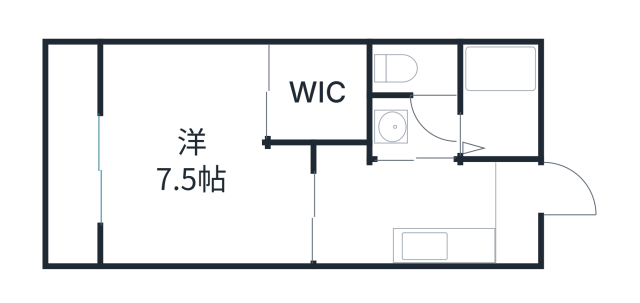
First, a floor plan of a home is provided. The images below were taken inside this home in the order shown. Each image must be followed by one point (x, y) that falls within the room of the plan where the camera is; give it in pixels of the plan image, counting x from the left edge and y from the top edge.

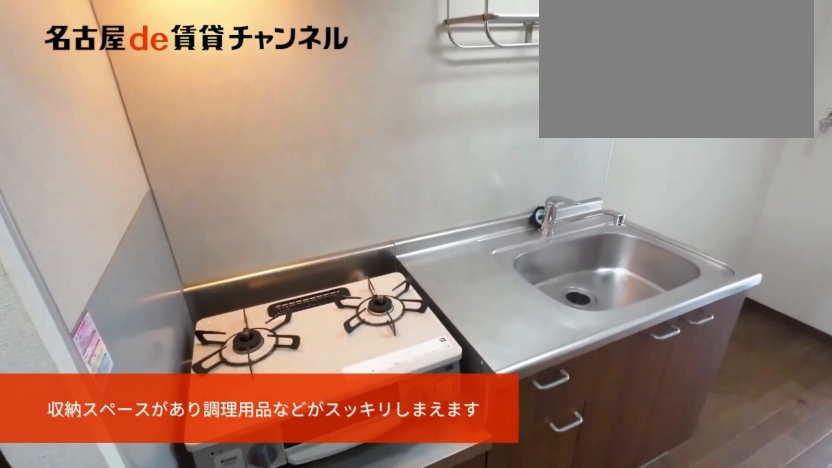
(442, 247)
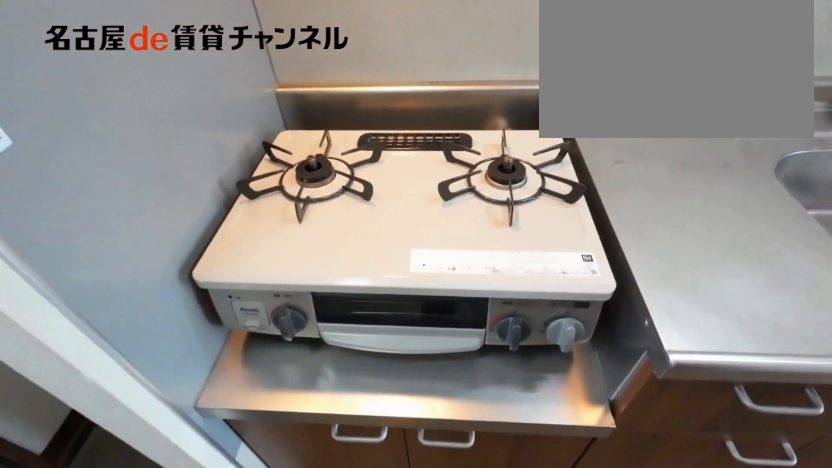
(442, 247)
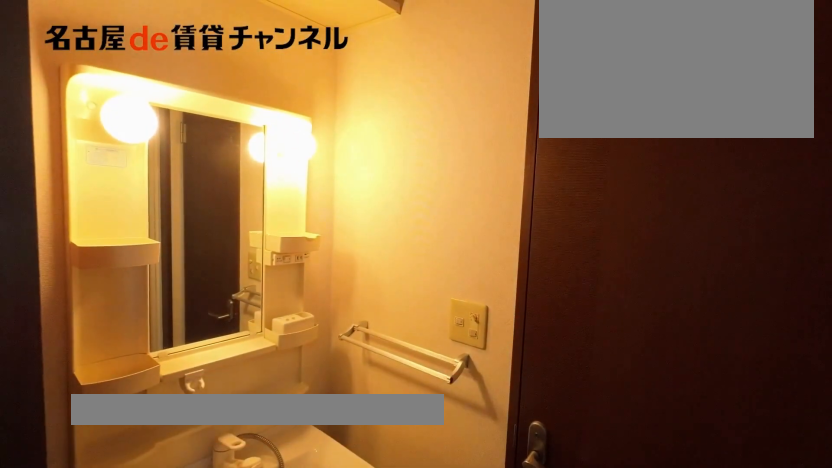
(417, 129)
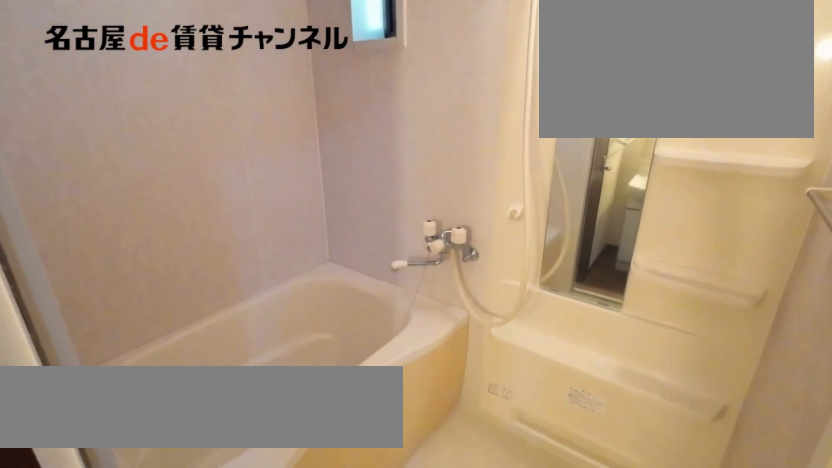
(501, 102)
